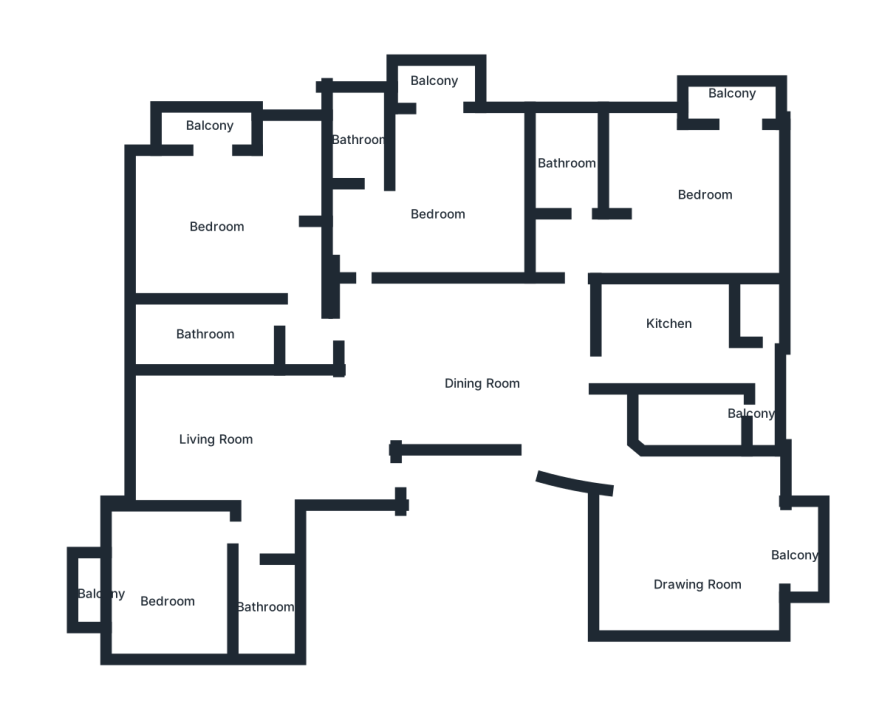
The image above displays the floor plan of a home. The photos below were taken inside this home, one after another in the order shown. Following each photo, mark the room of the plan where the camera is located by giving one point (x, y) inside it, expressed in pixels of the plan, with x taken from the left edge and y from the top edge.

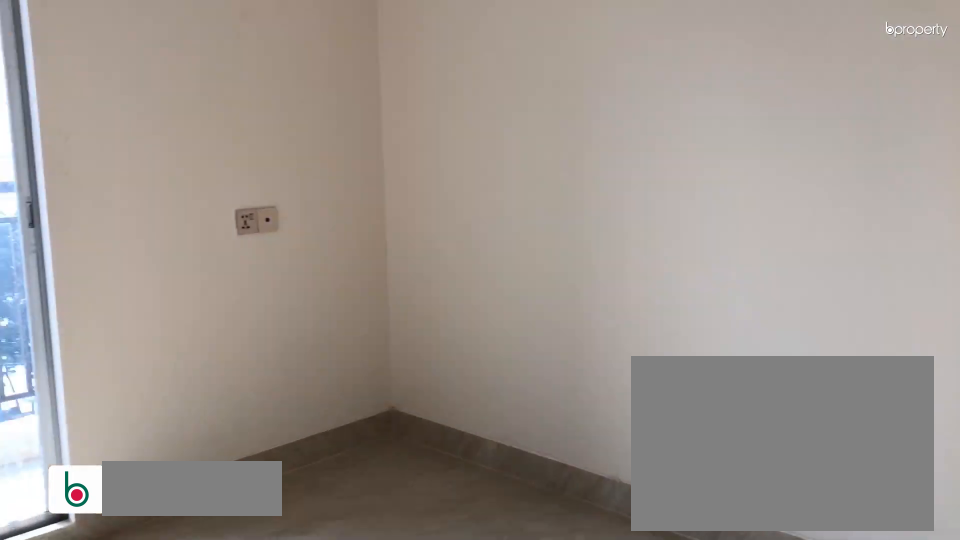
(444, 199)
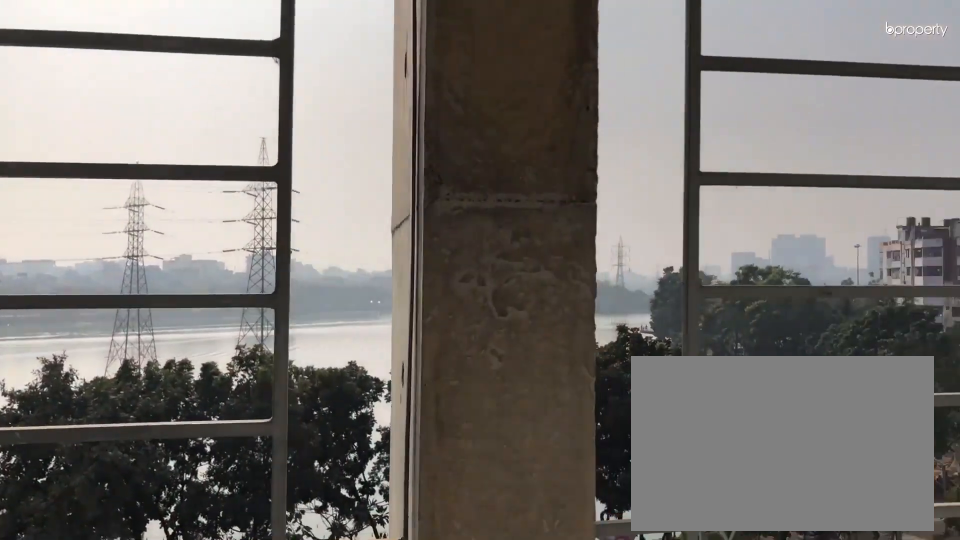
(438, 77)
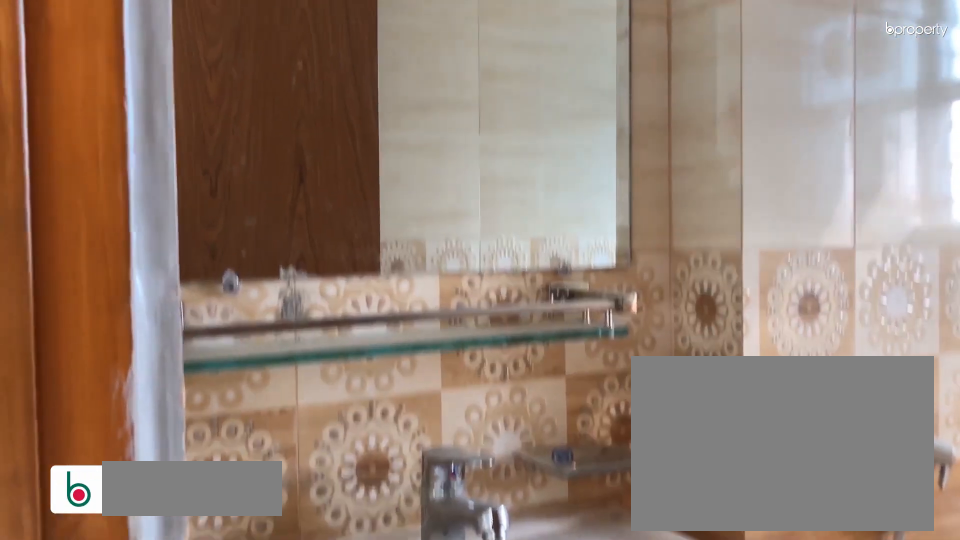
(369, 139)
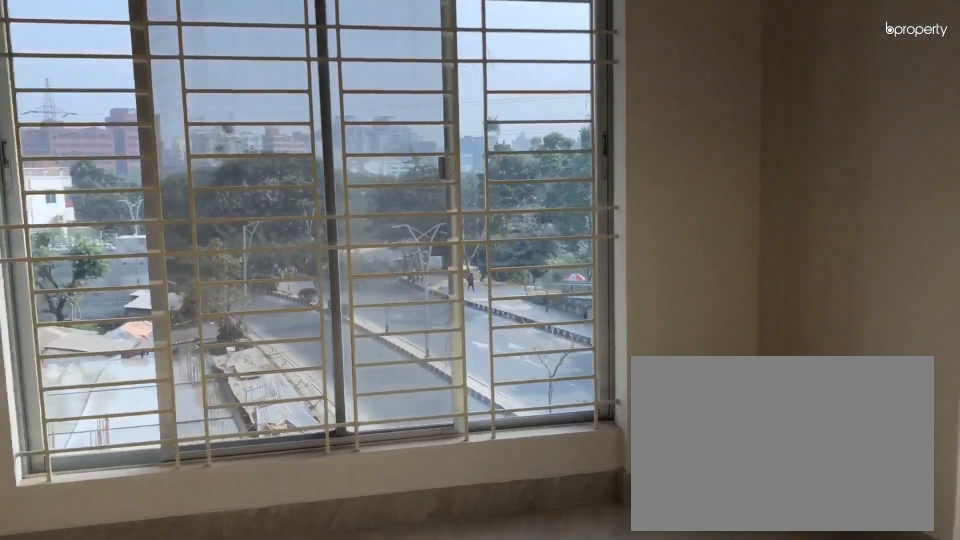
(218, 216)
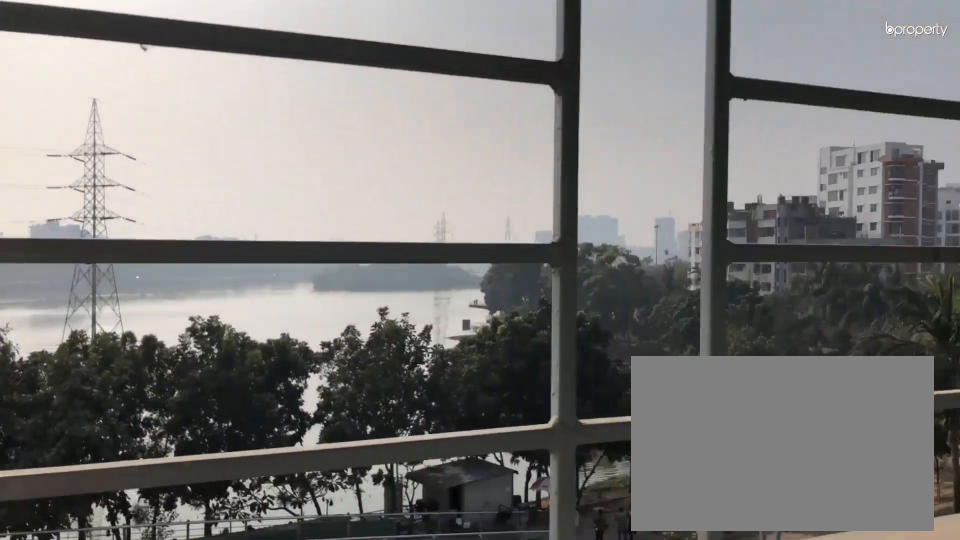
(212, 127)
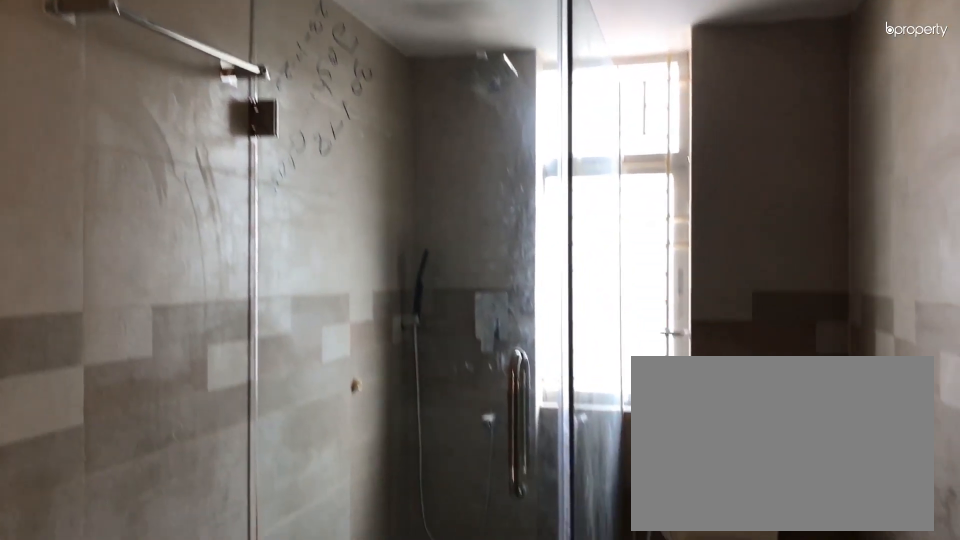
(214, 330)
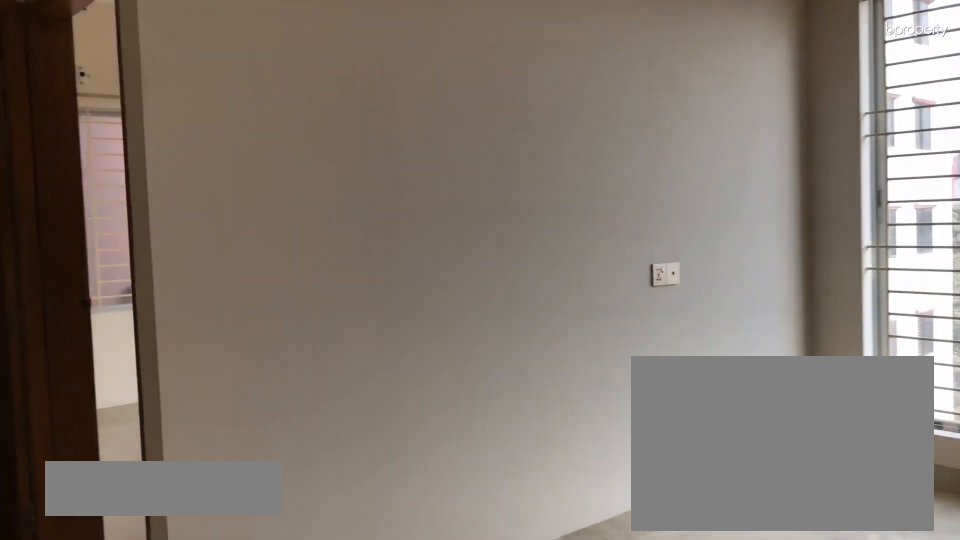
(256, 441)
